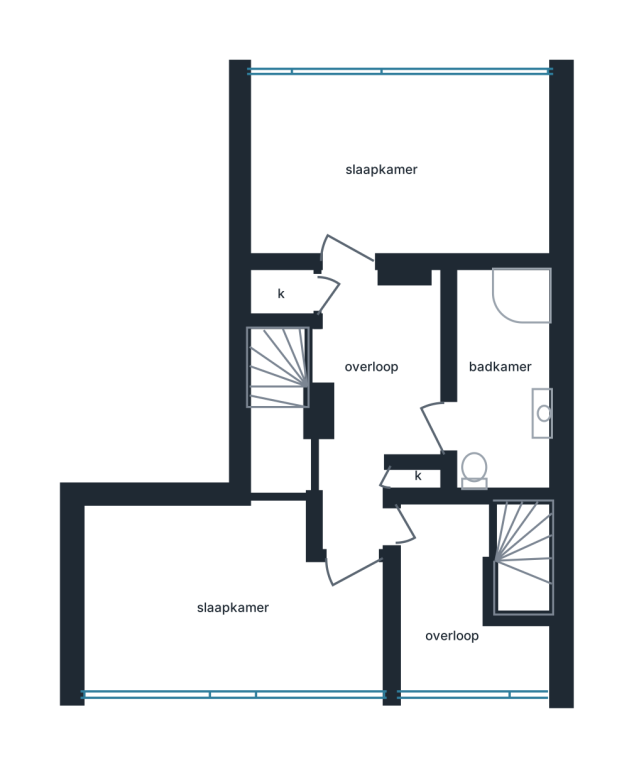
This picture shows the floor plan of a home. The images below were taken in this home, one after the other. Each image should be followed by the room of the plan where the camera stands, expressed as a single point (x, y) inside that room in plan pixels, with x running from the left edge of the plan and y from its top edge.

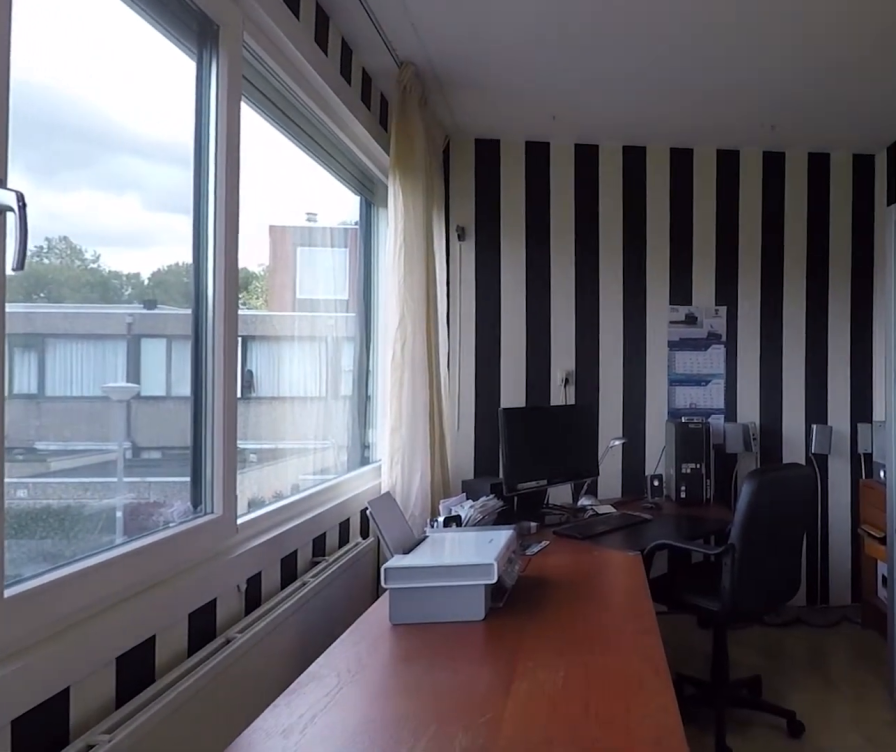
(326, 618)
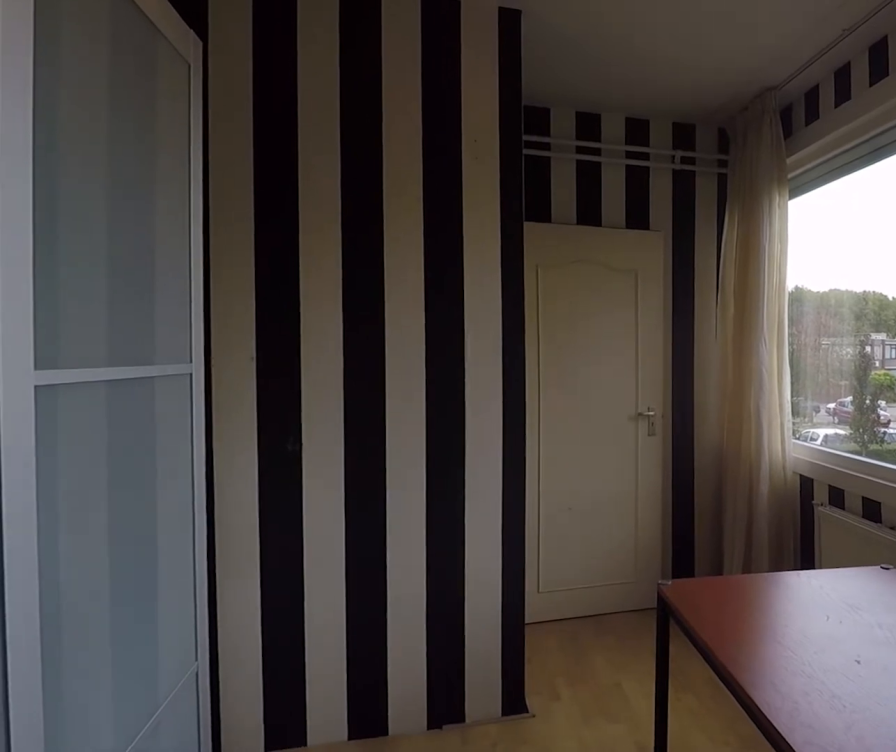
(326, 618)
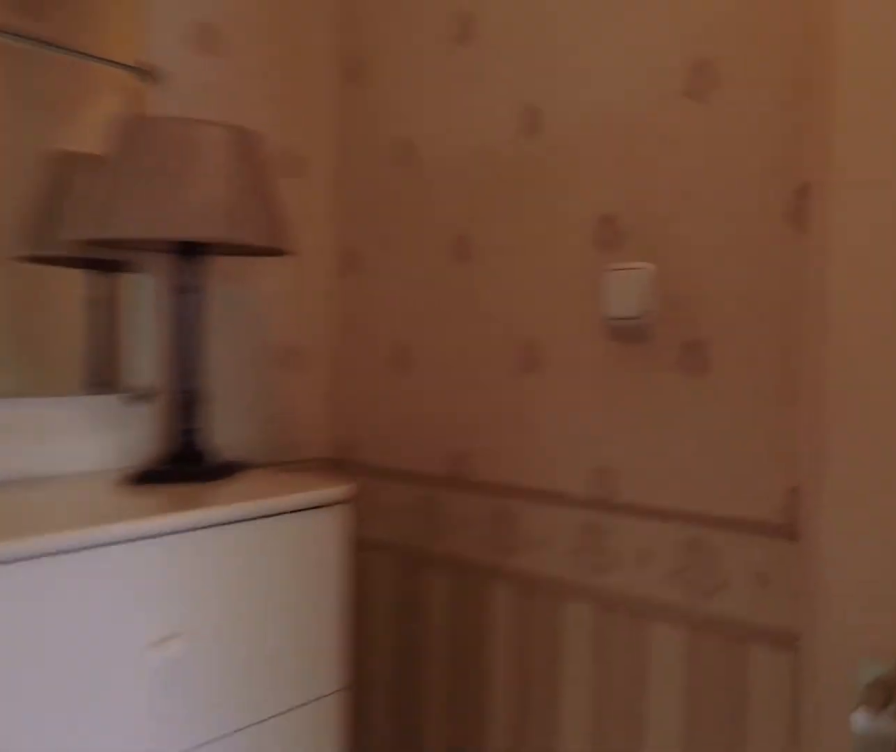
(374, 394)
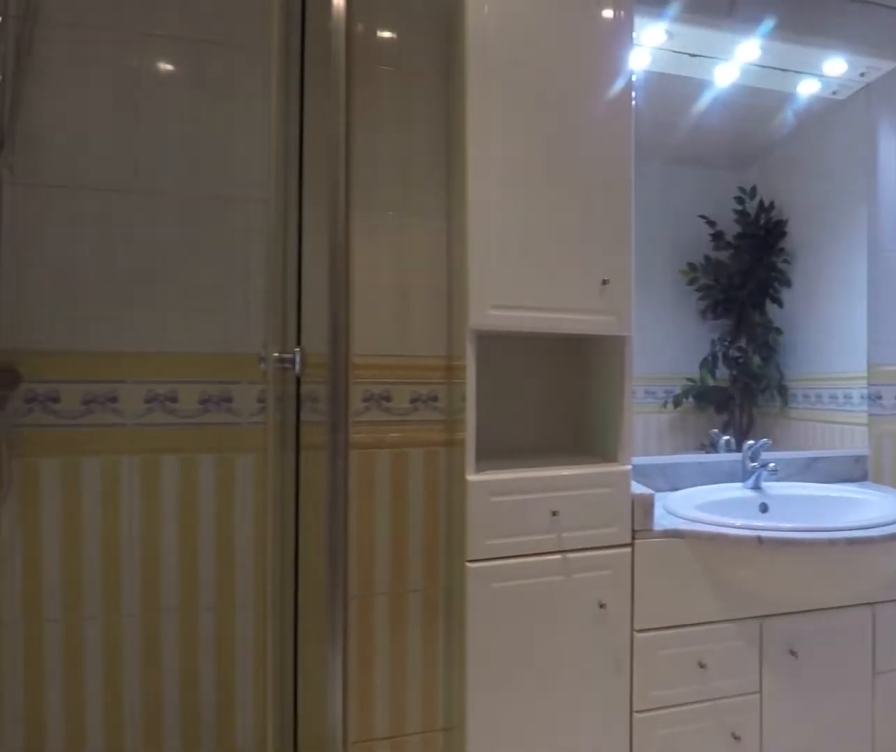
(519, 475)
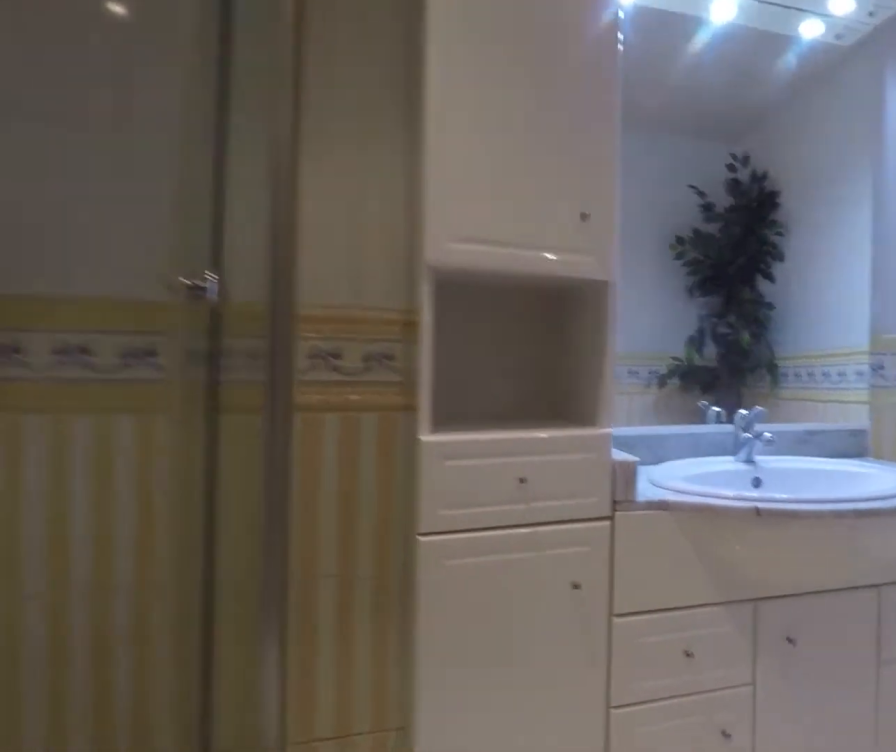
(519, 475)
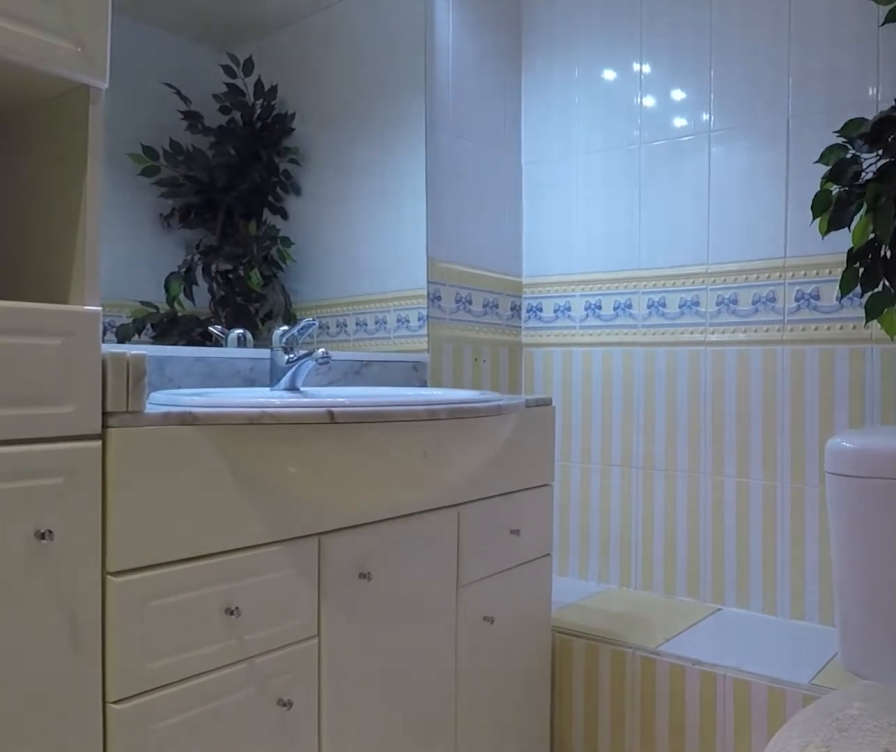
(483, 385)
